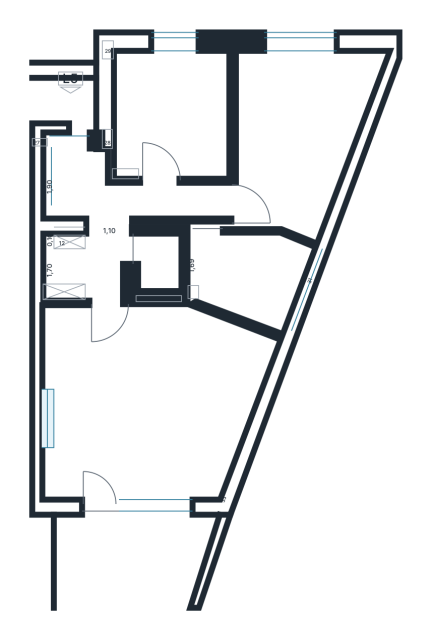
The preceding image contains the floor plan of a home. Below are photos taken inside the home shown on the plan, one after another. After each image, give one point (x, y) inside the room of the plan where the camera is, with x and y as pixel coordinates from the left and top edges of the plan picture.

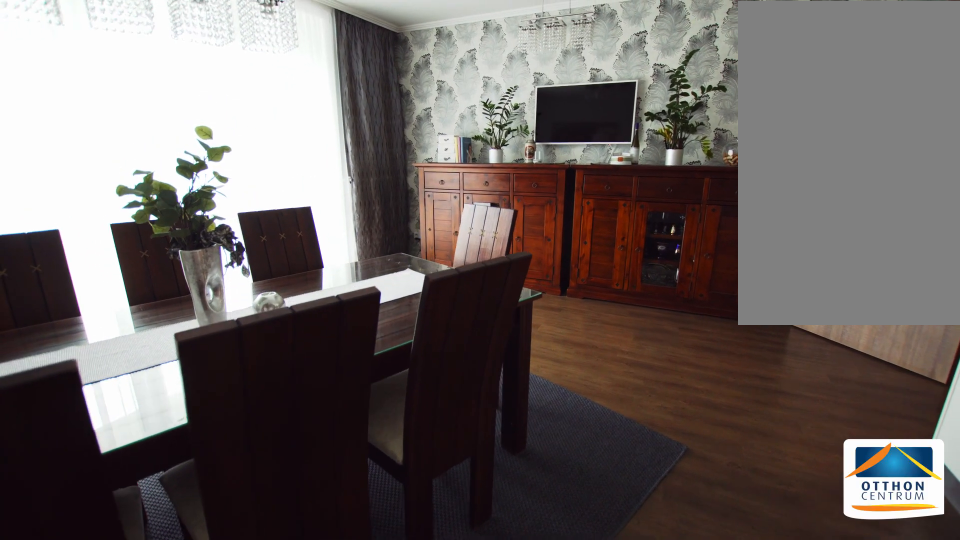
(151, 403)
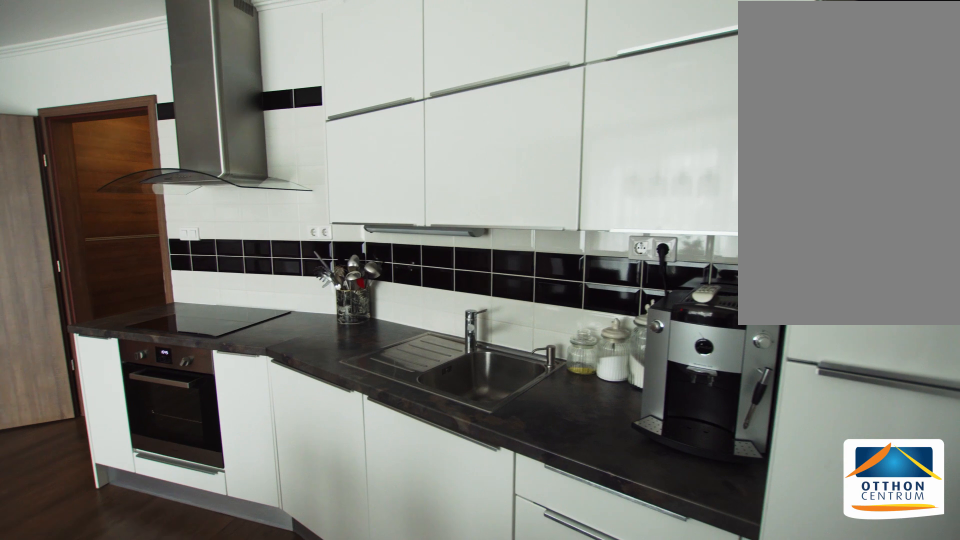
(150, 403)
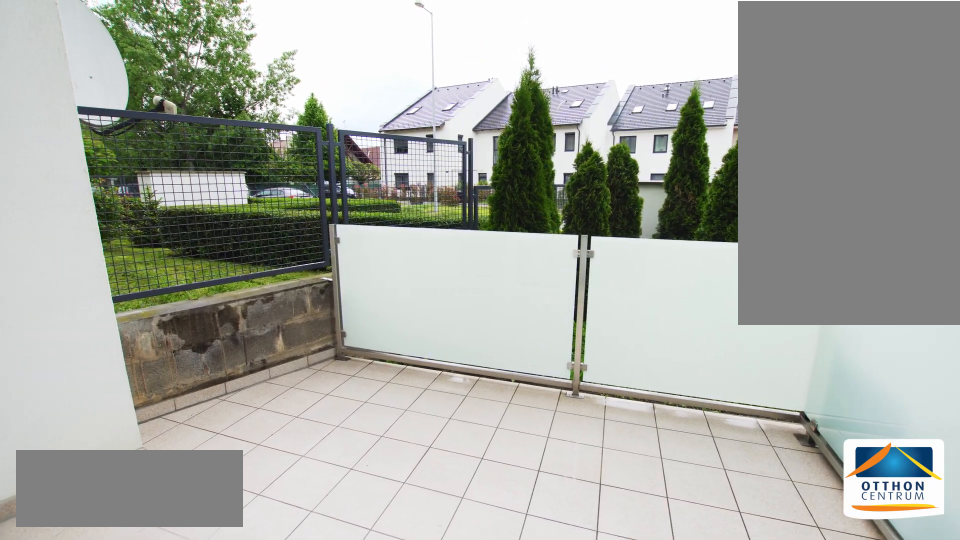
(150, 563)
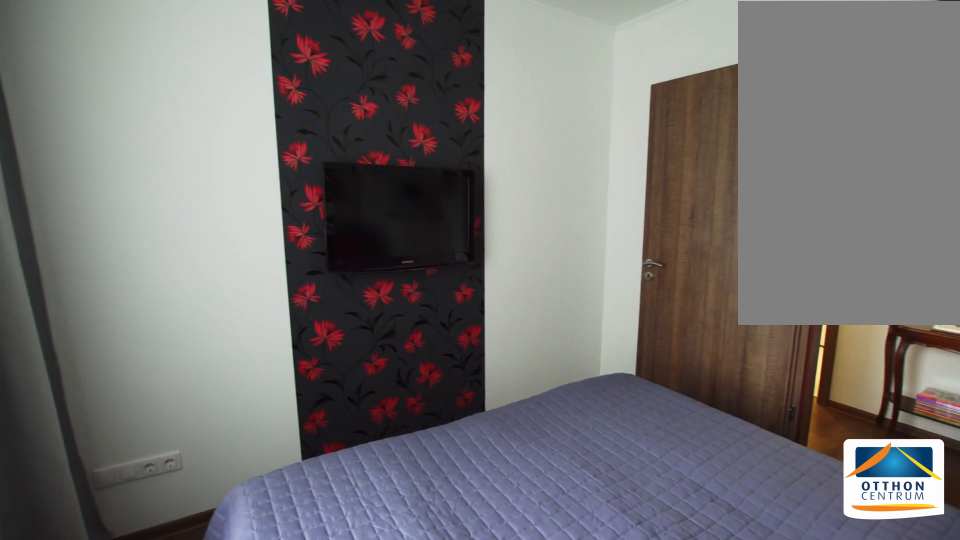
(170, 118)
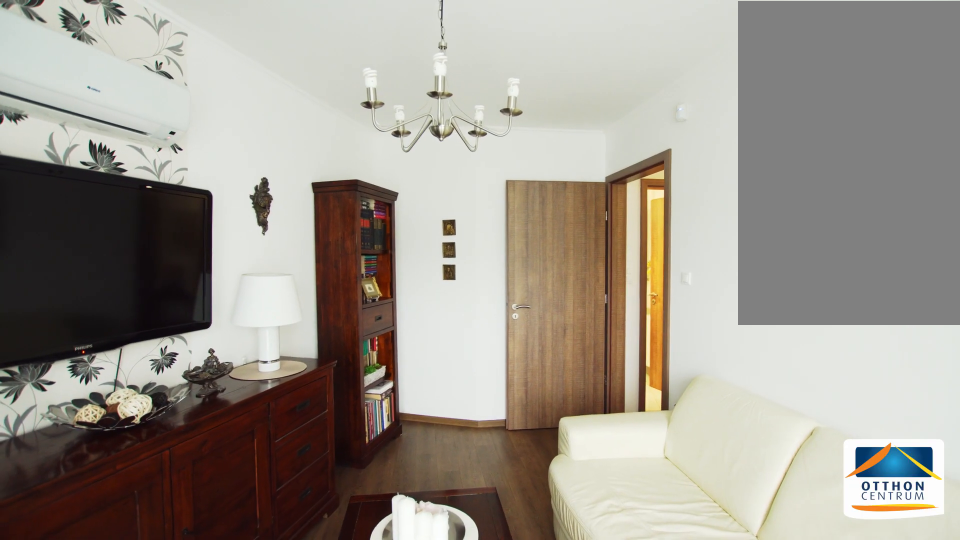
(243, 138)
